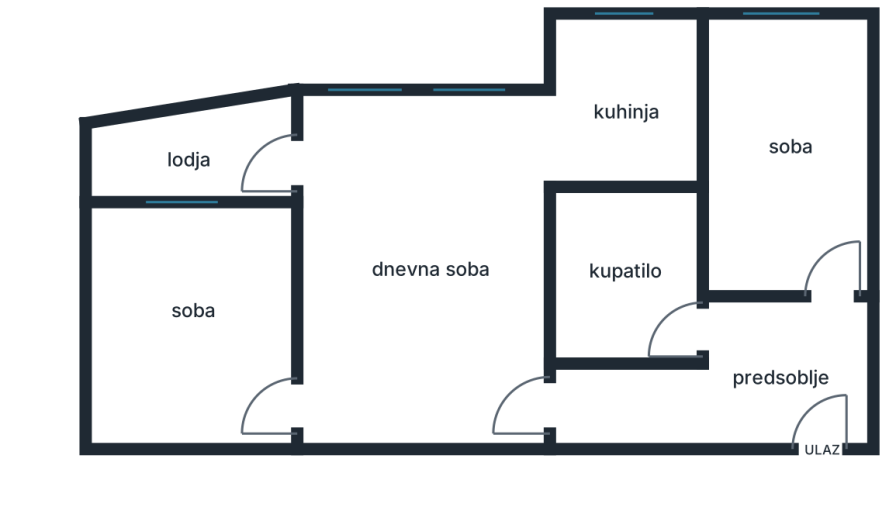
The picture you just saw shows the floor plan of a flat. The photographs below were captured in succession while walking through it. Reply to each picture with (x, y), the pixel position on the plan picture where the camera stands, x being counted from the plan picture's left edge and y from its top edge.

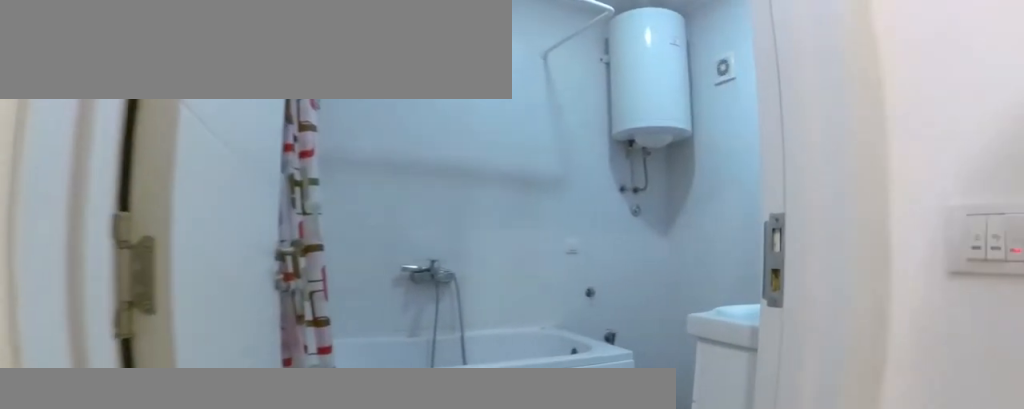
(747, 323)
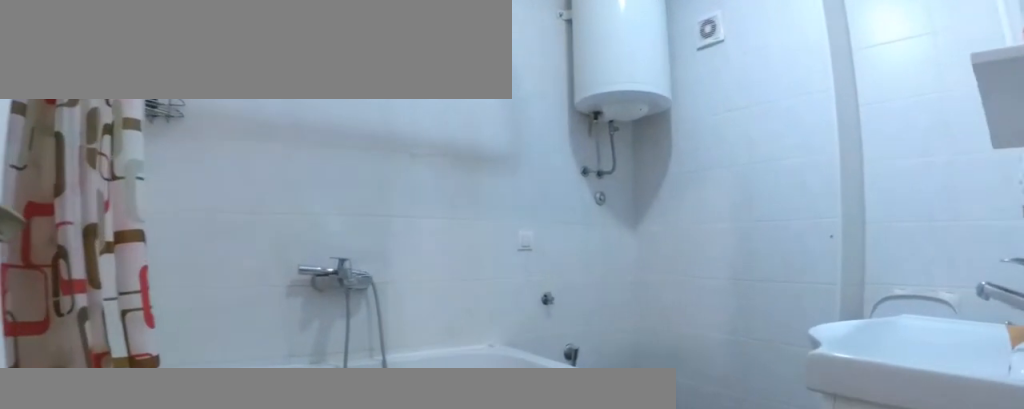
(699, 319)
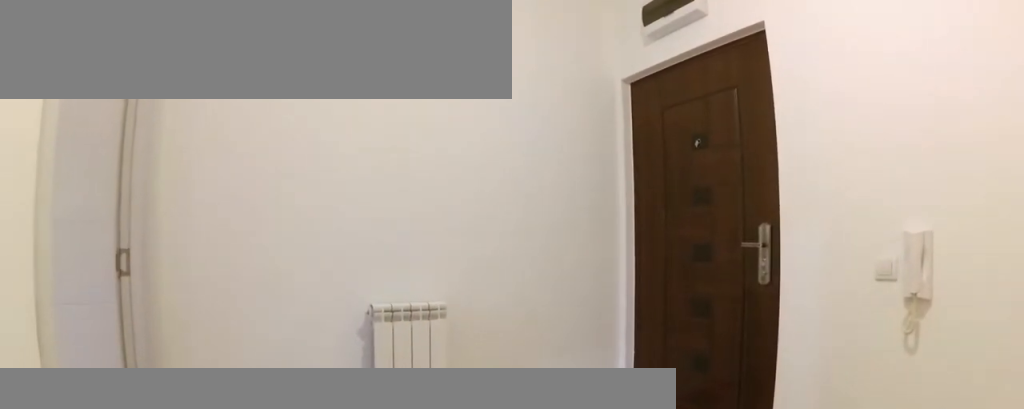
(691, 318)
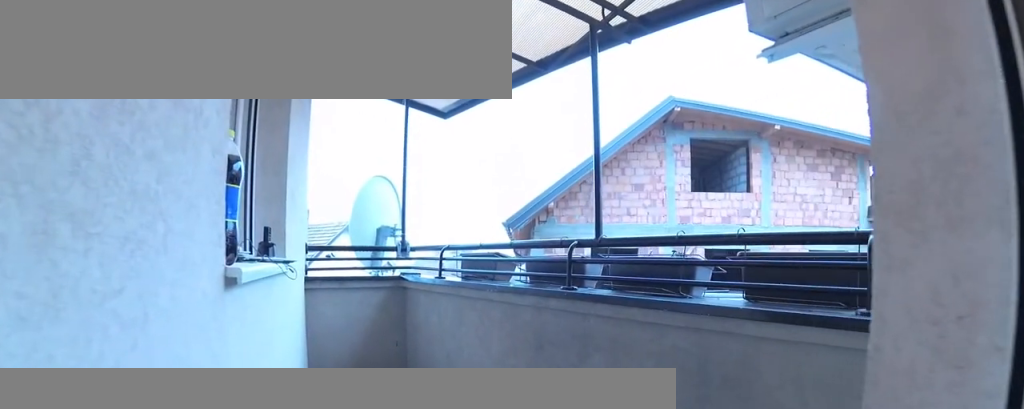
(341, 149)
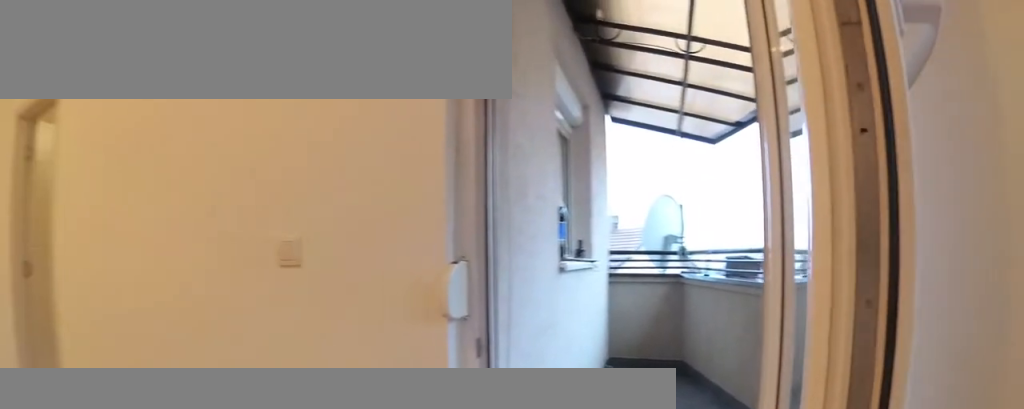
(352, 140)
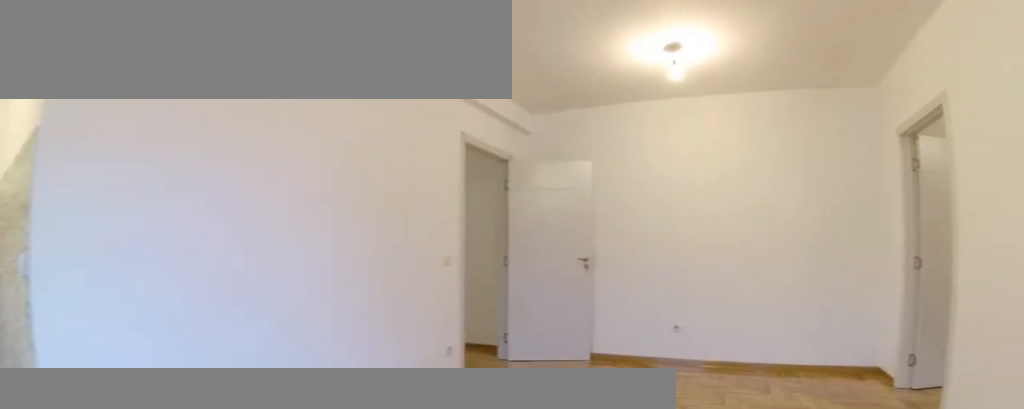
(332, 147)
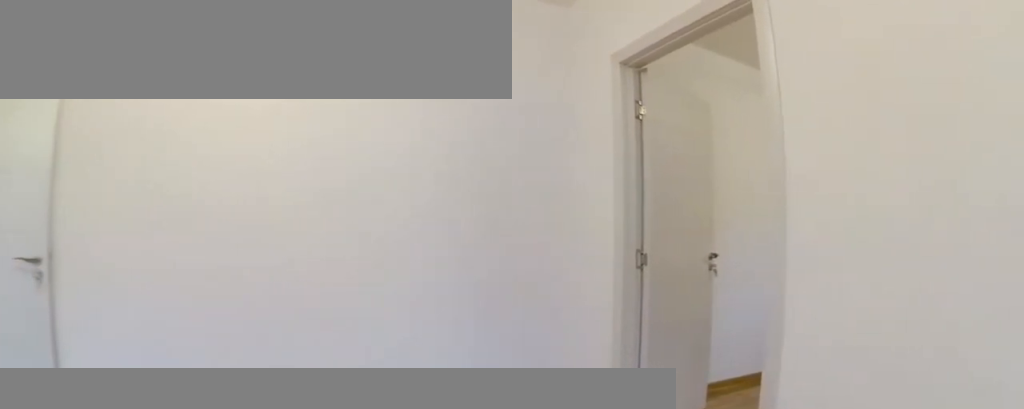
(341, 265)
